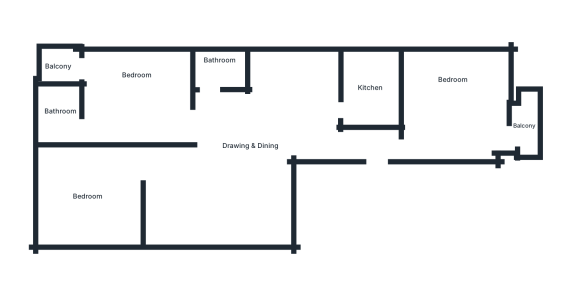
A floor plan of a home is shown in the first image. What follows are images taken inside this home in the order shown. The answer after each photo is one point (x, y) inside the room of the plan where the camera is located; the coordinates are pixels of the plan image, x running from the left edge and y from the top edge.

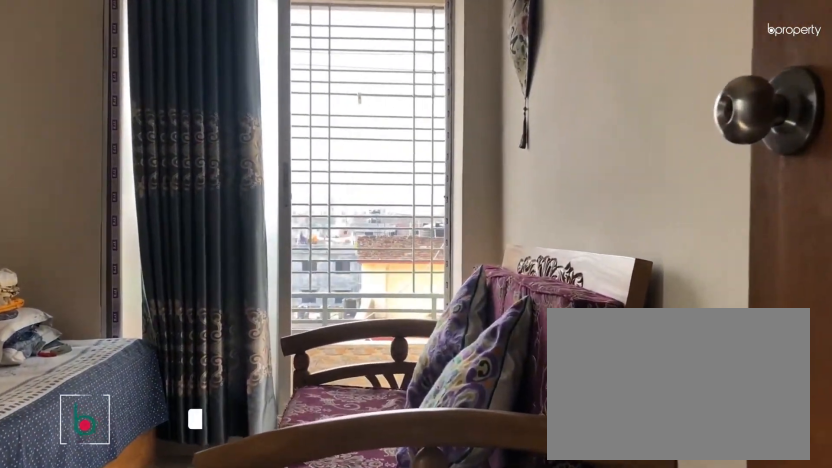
(454, 102)
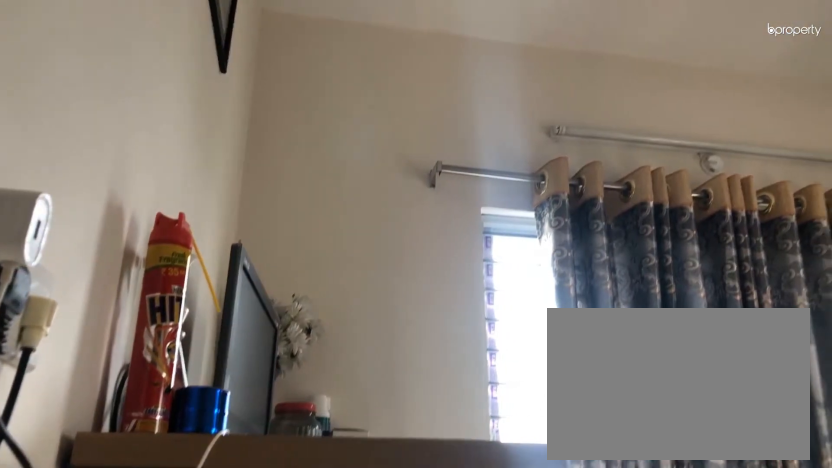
(454, 102)
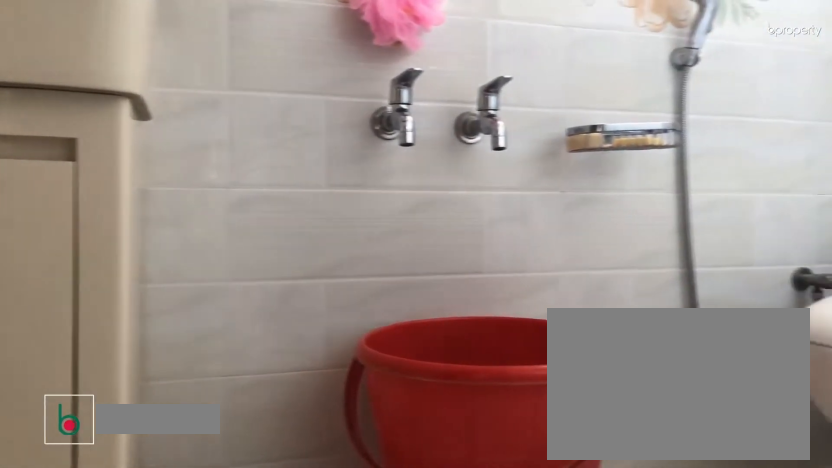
(60, 111)
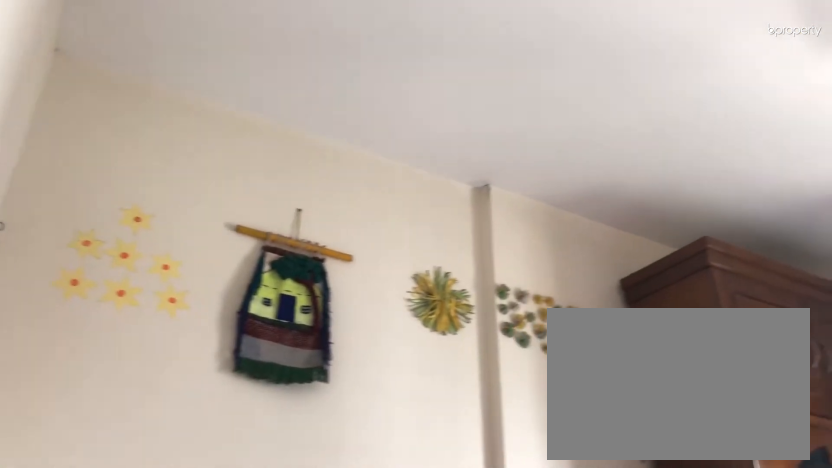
(90, 199)
